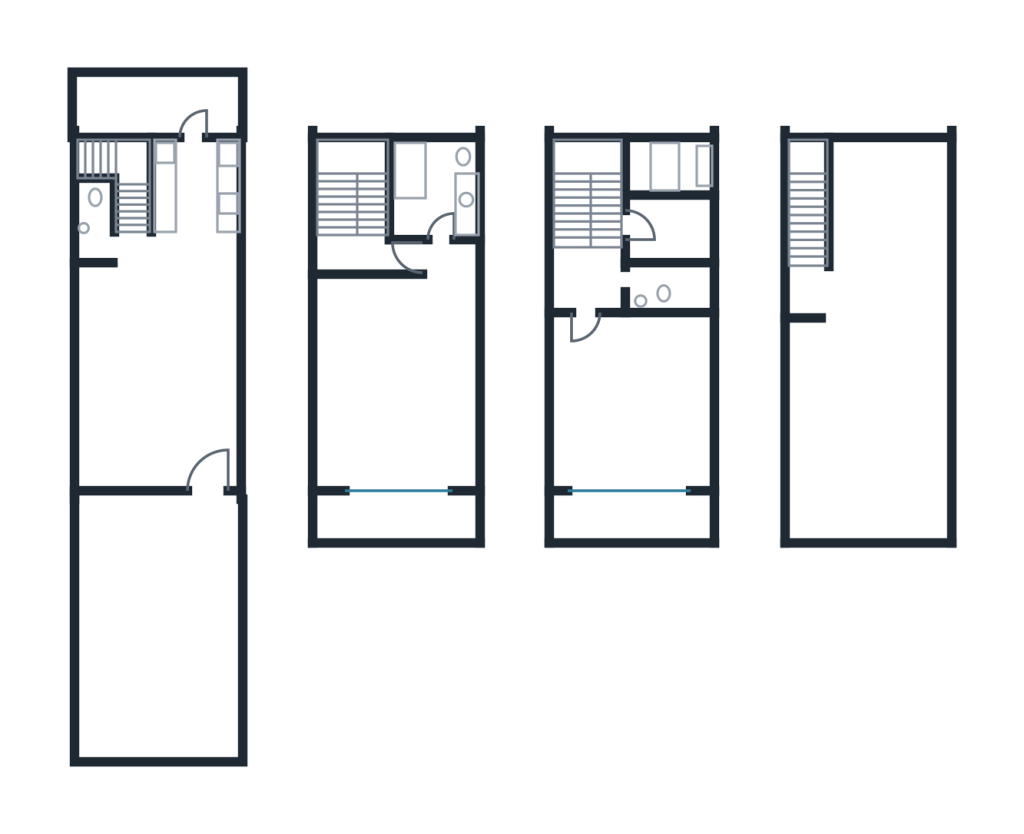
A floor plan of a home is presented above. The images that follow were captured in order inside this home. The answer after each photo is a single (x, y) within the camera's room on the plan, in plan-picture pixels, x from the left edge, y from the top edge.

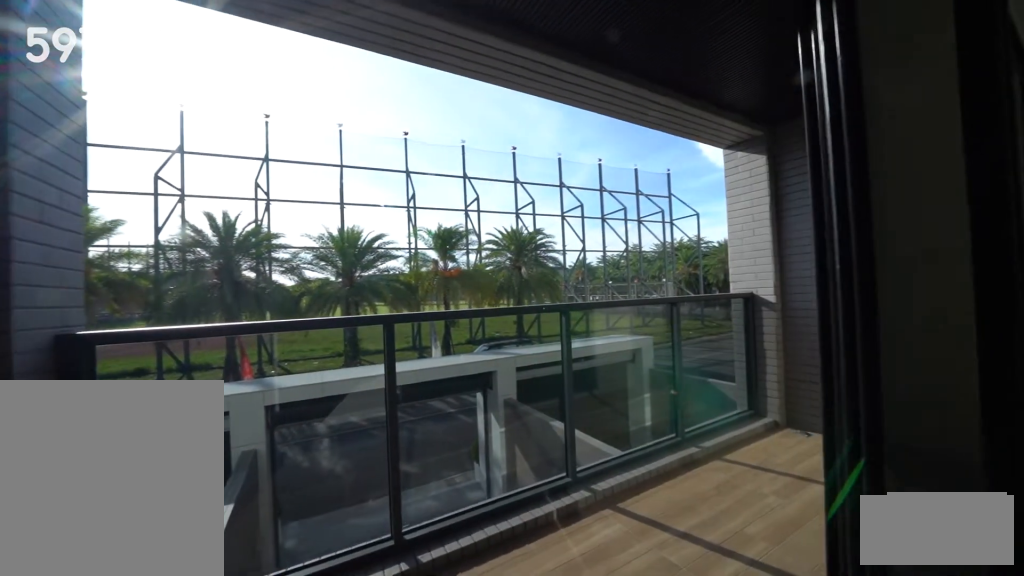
(395, 524)
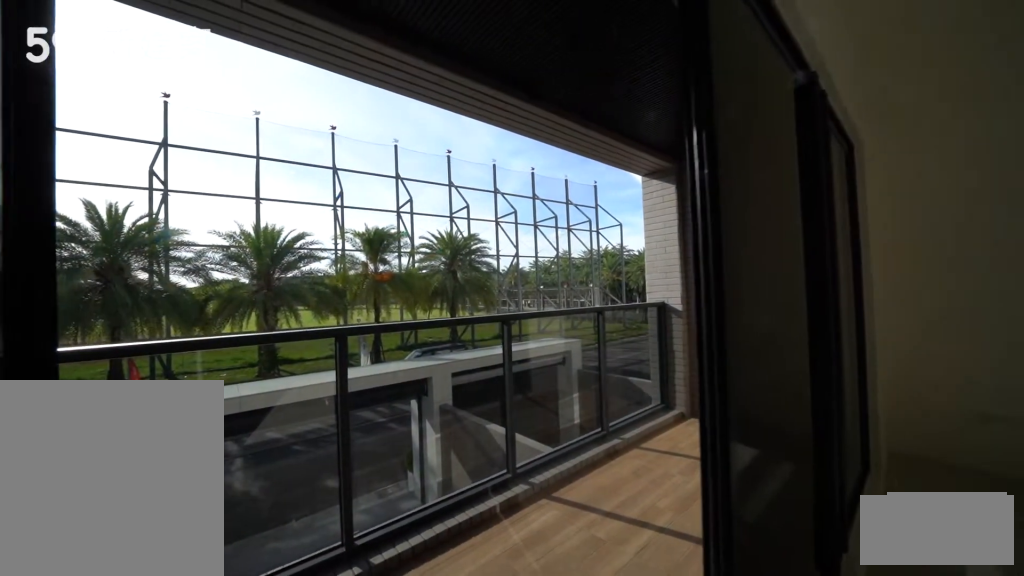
(395, 524)
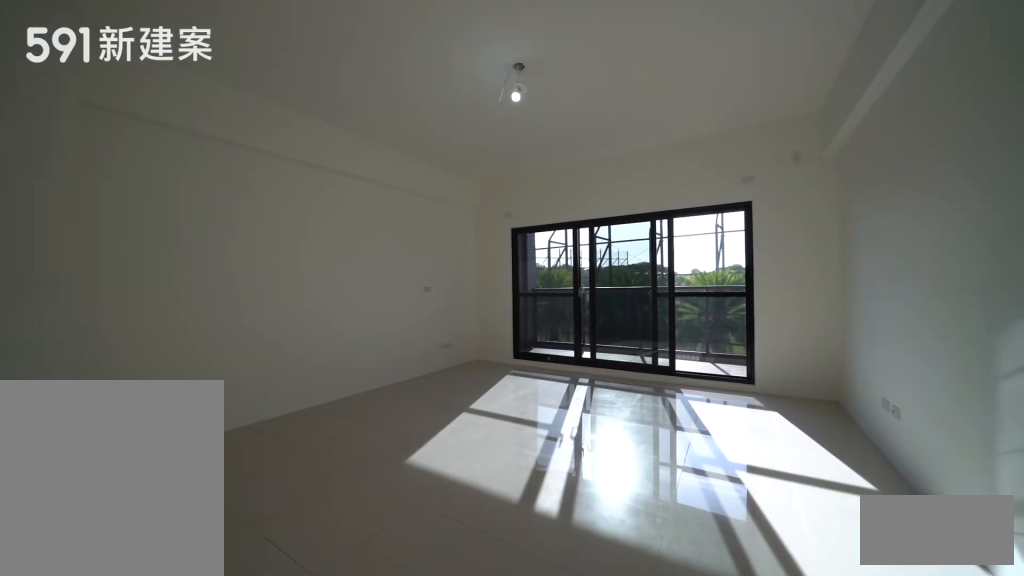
(635, 409)
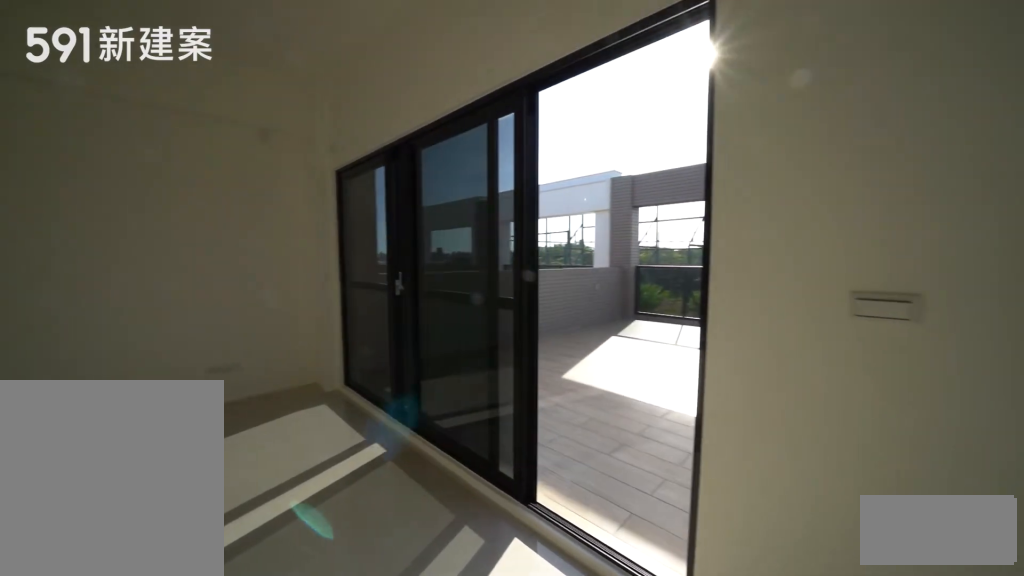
(874, 363)
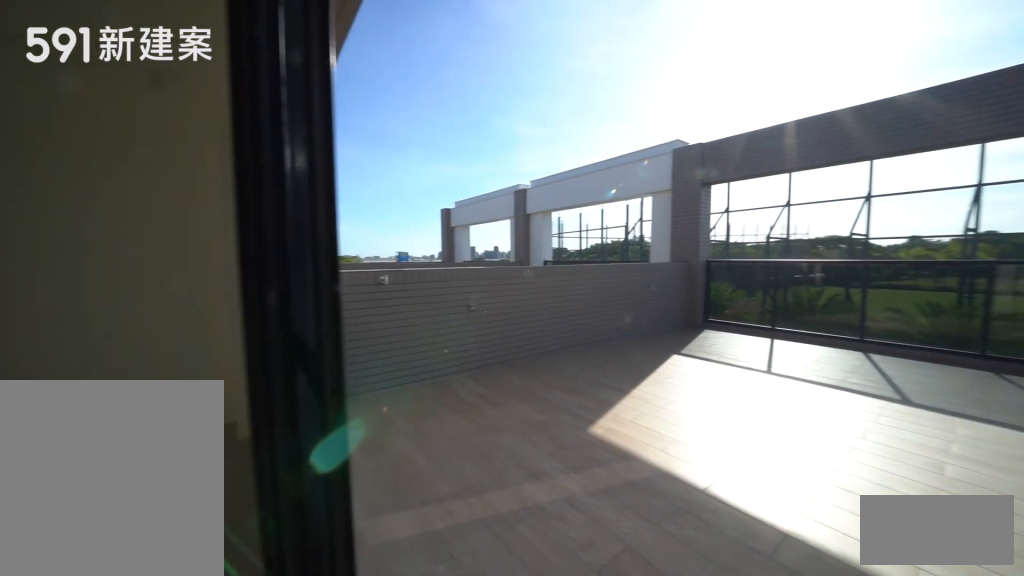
(874, 363)
